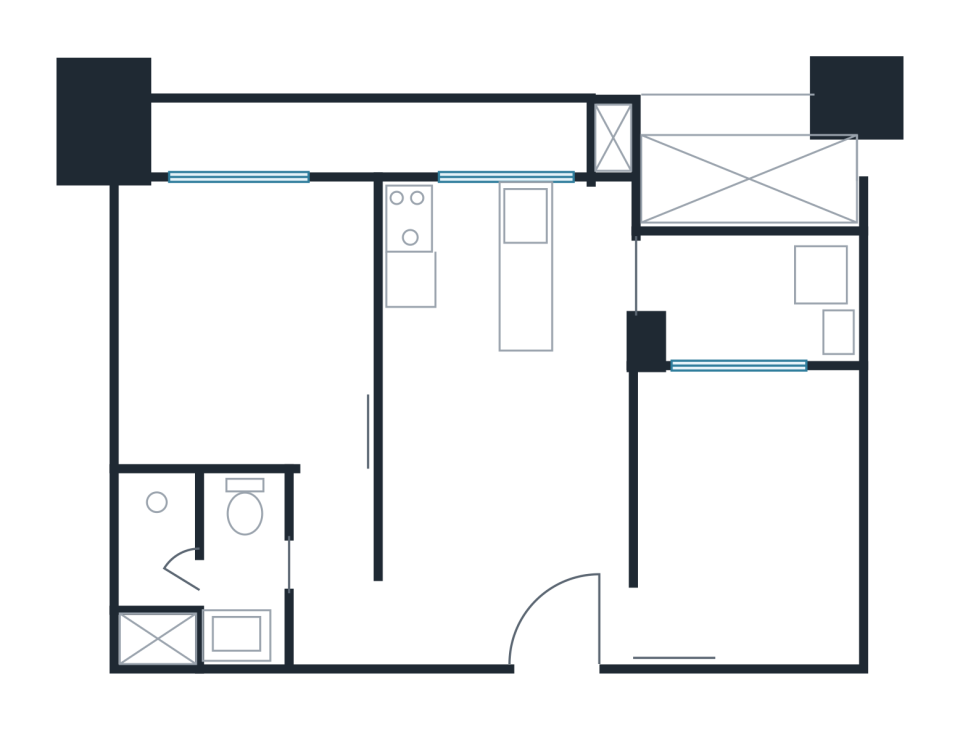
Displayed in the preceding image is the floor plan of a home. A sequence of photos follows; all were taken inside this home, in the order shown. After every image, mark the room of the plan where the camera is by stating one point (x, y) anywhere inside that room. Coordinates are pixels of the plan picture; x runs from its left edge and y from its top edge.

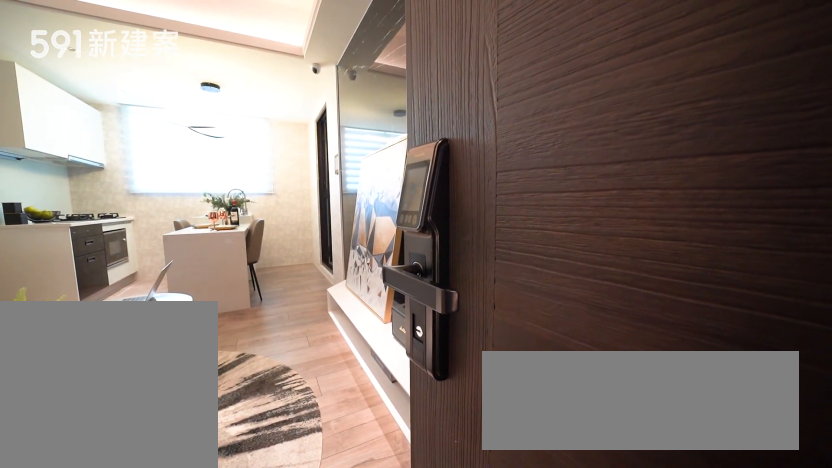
(568, 613)
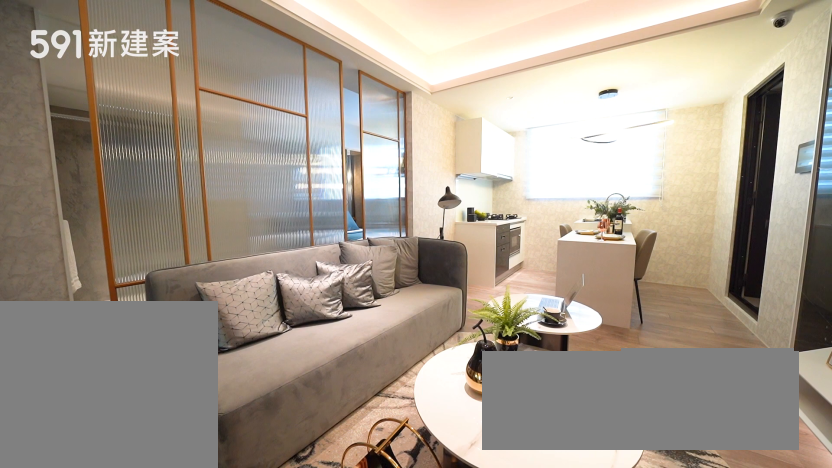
(504, 468)
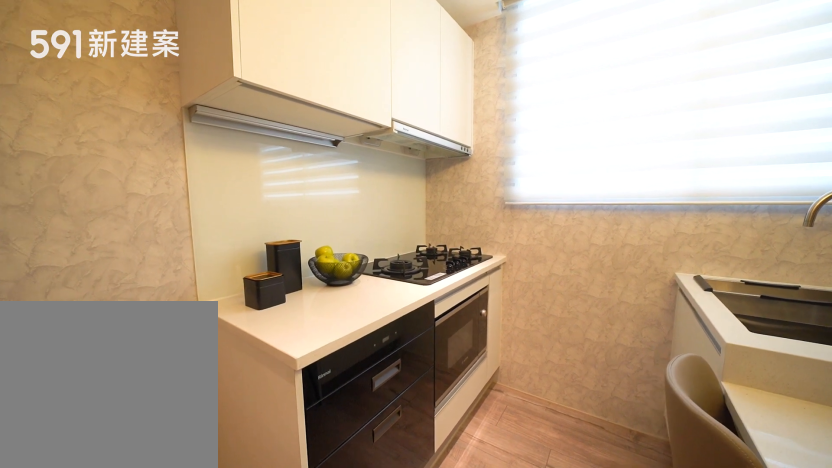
(456, 260)
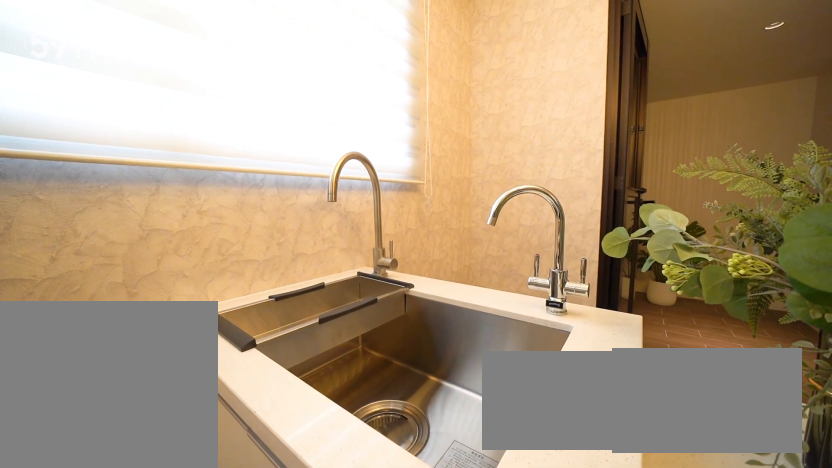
(456, 260)
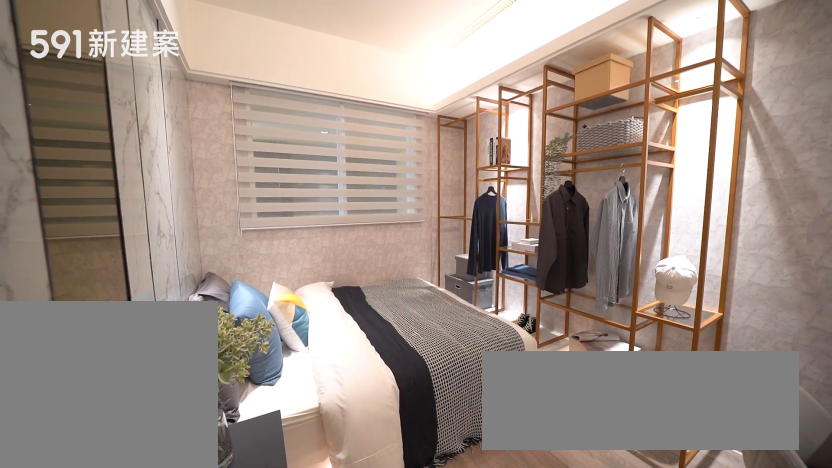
(754, 509)
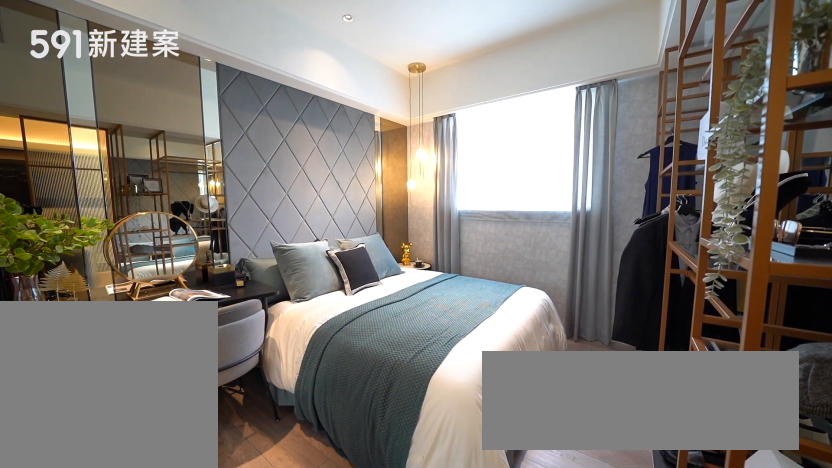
(245, 320)
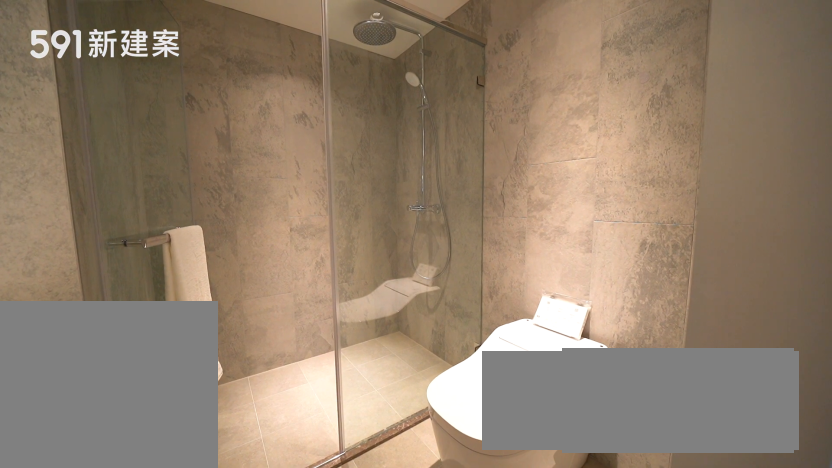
(199, 569)
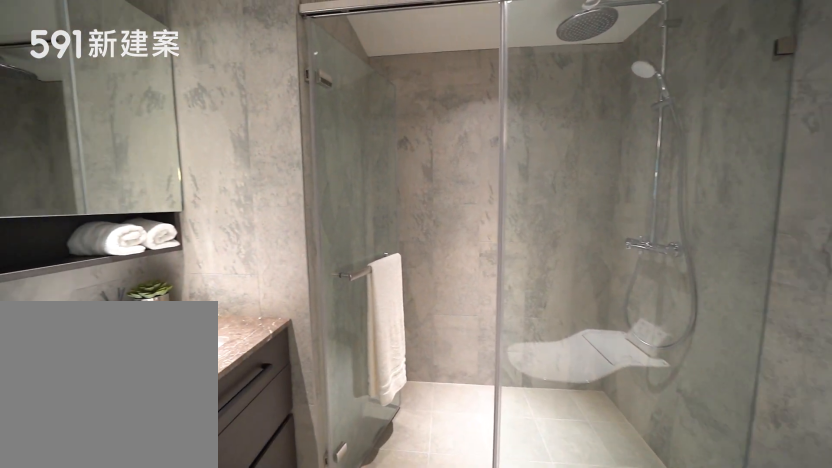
(199, 569)
